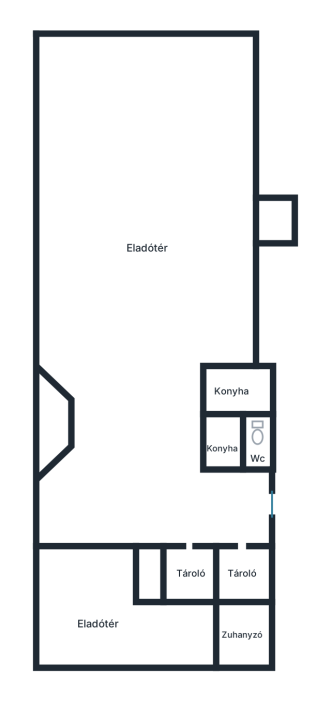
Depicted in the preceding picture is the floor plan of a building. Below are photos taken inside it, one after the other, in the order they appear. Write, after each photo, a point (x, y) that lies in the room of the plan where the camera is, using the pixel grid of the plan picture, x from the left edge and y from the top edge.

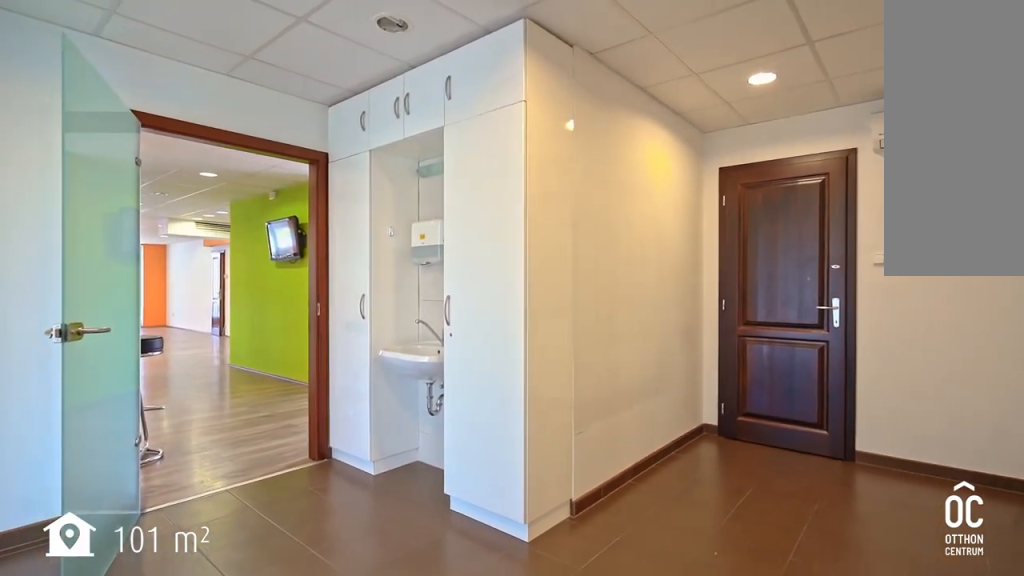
(97, 620)
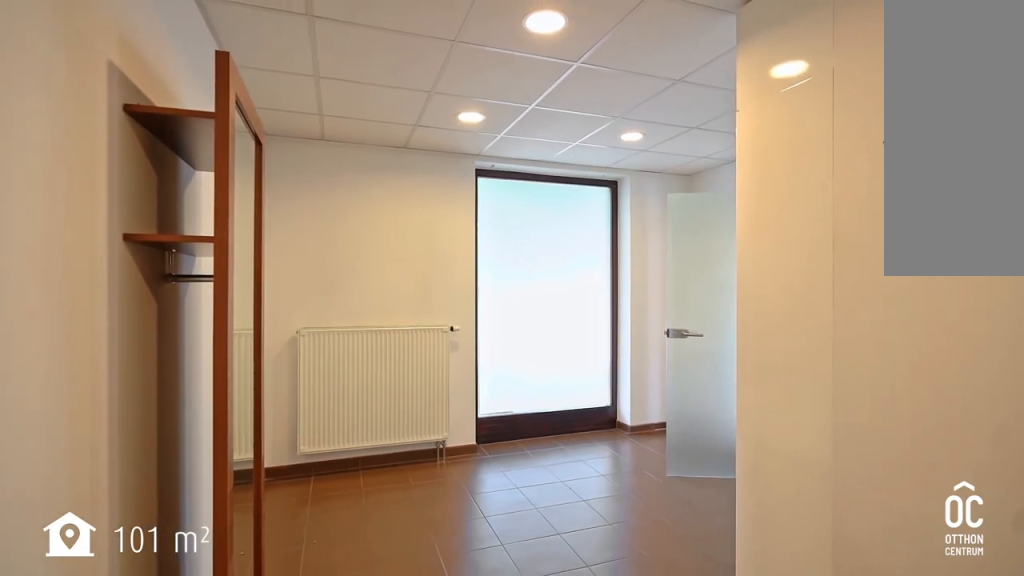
(98, 619)
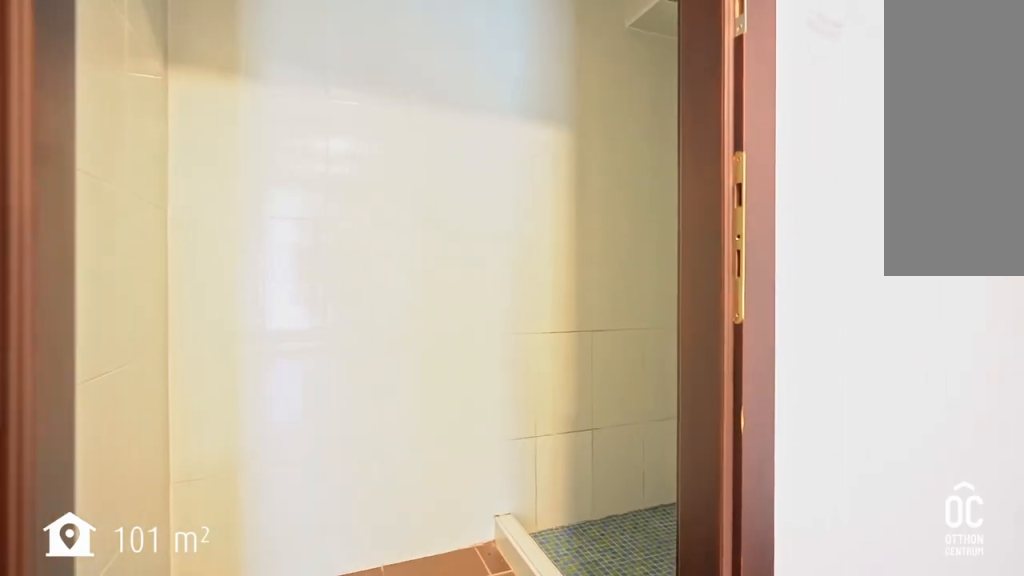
(244, 634)
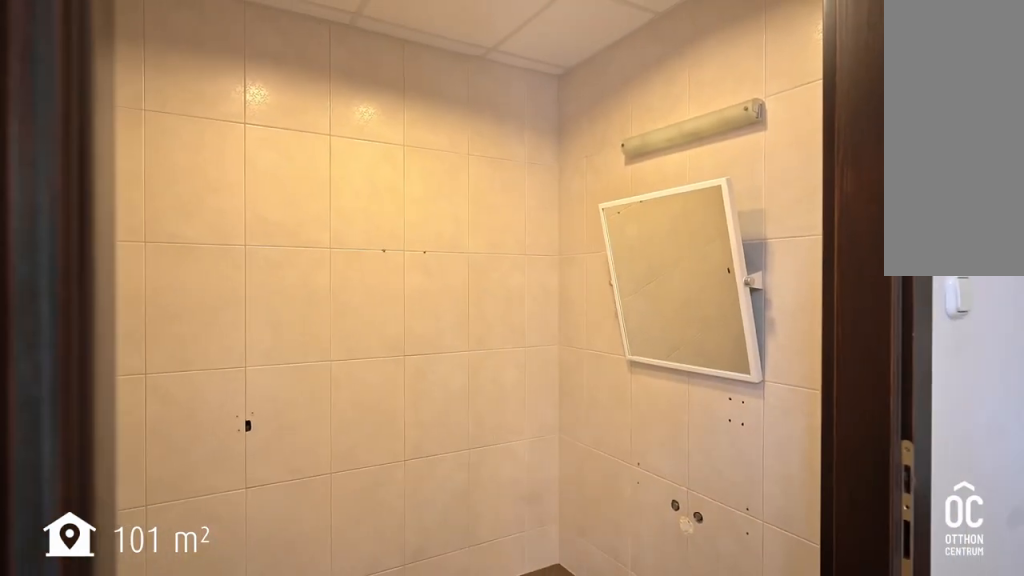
(244, 574)
